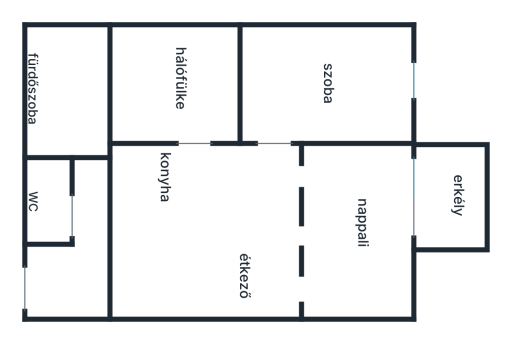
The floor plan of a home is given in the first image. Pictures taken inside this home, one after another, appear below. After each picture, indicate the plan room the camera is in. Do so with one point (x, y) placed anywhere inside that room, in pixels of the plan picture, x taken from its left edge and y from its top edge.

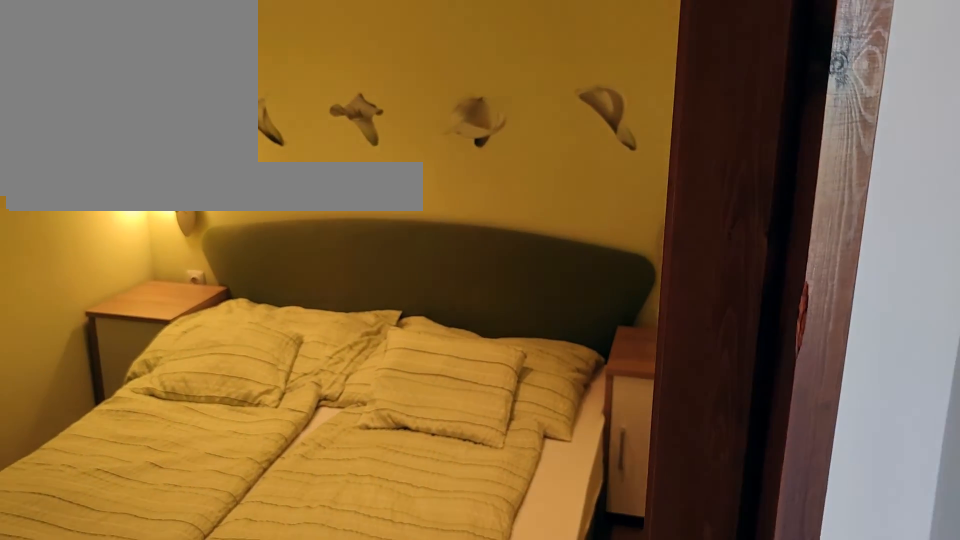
(168, 76)
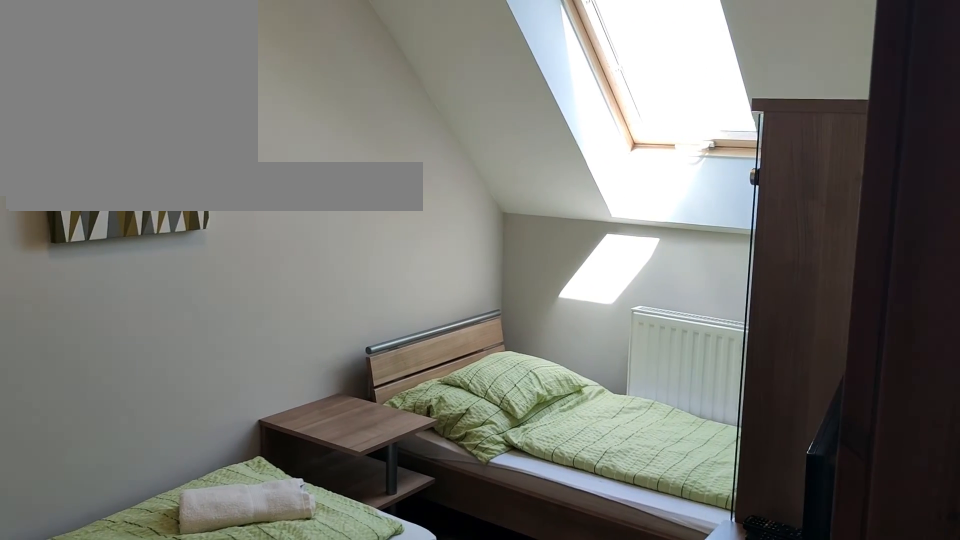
(328, 76)
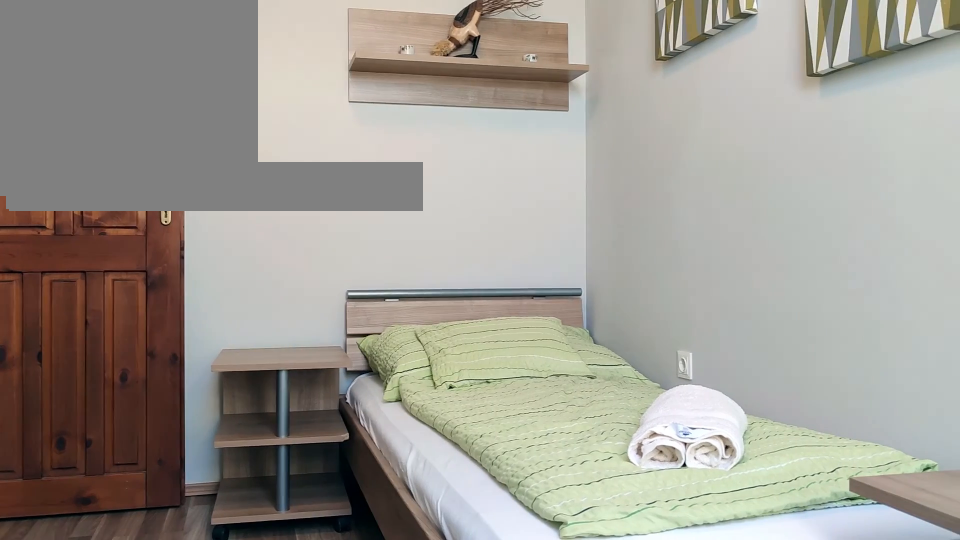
(328, 76)
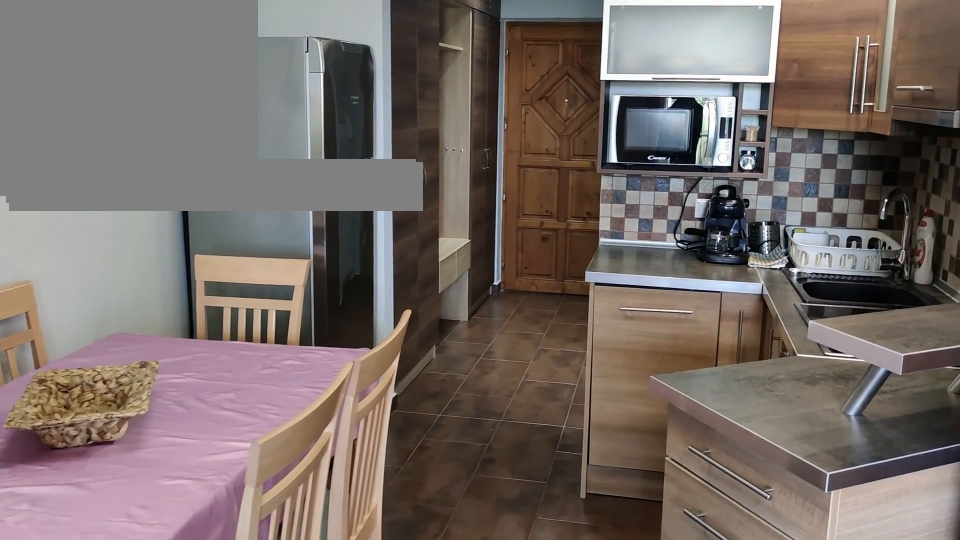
(200, 238)
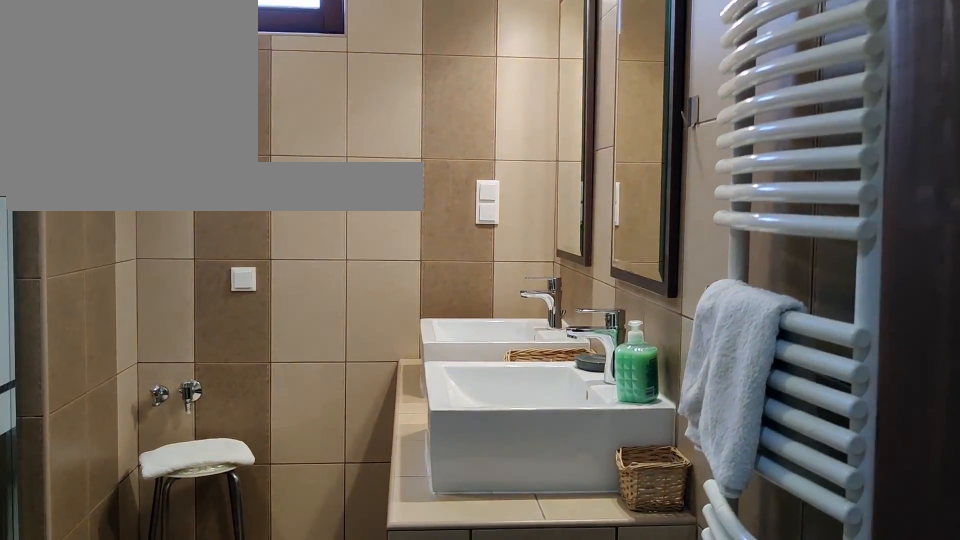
(46, 91)
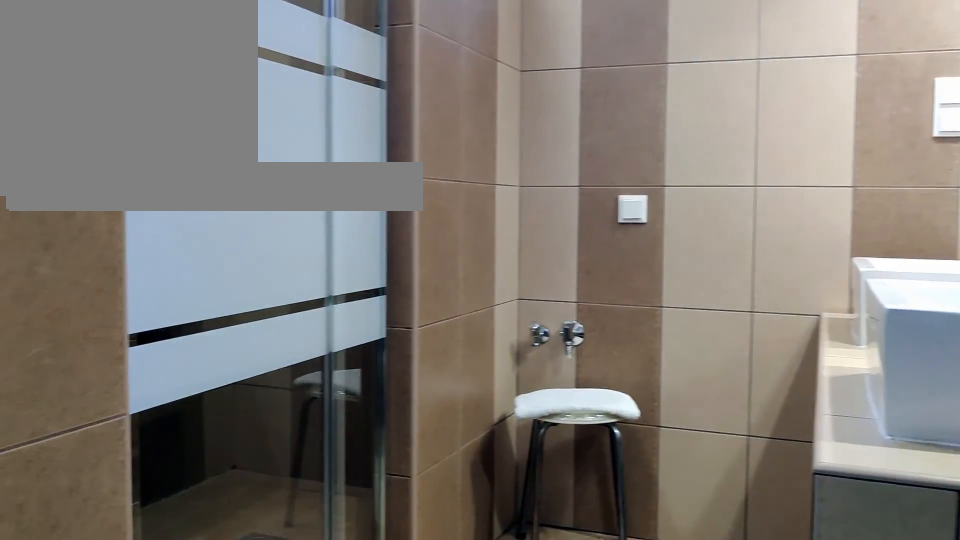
(46, 91)
